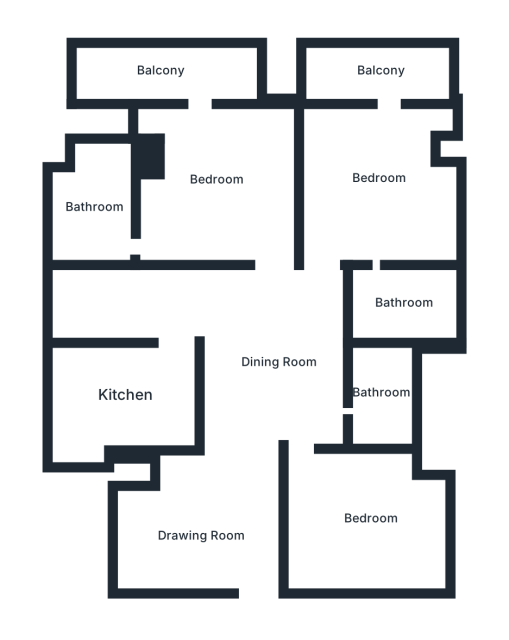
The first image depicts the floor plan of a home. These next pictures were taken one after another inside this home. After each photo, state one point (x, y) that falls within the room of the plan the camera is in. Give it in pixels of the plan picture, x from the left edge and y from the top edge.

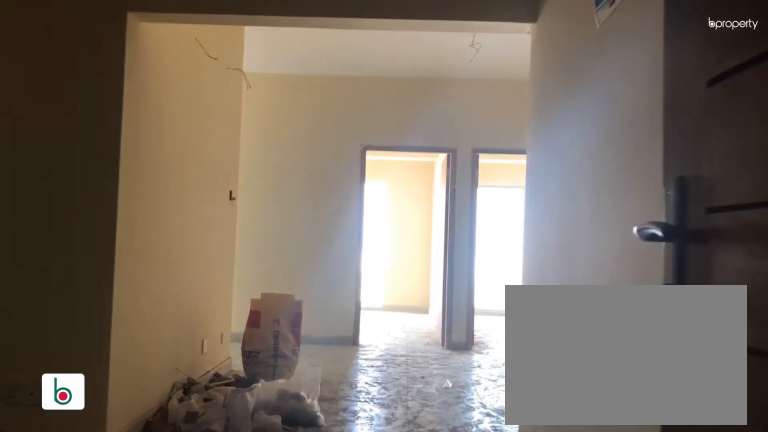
(206, 534)
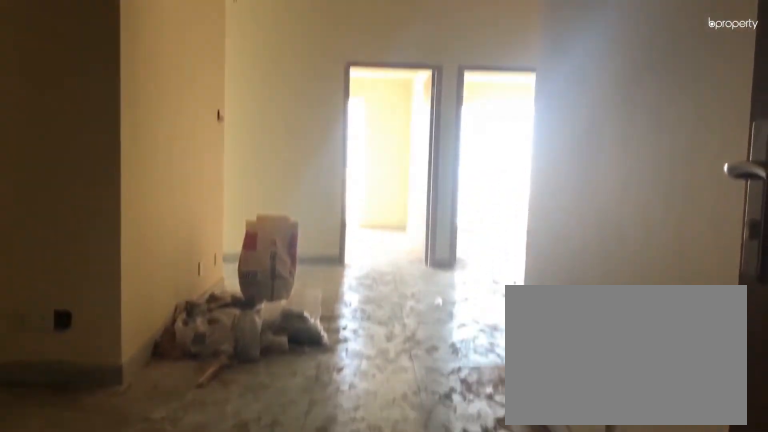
(209, 536)
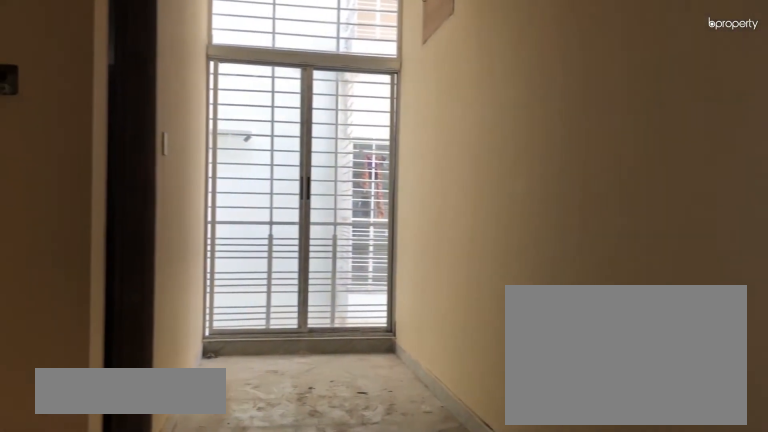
(277, 362)
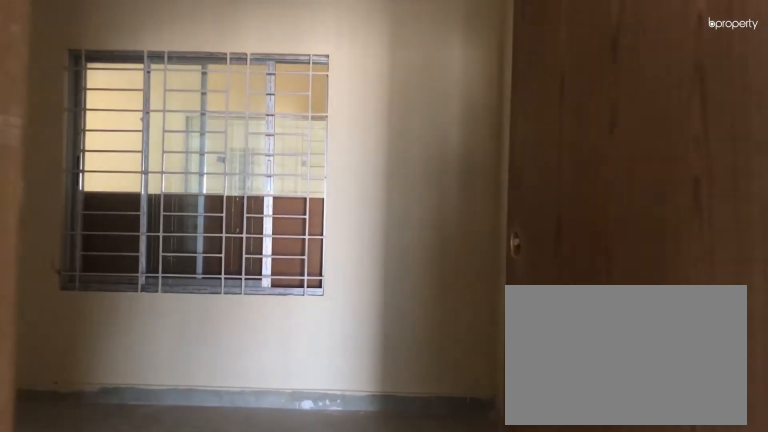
(371, 521)
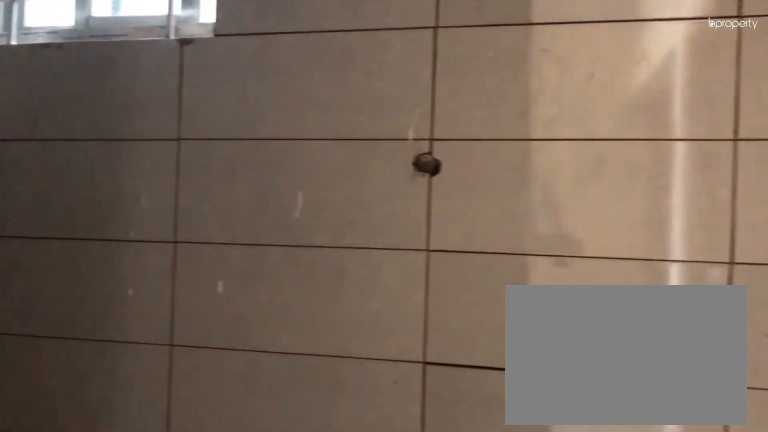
(379, 390)
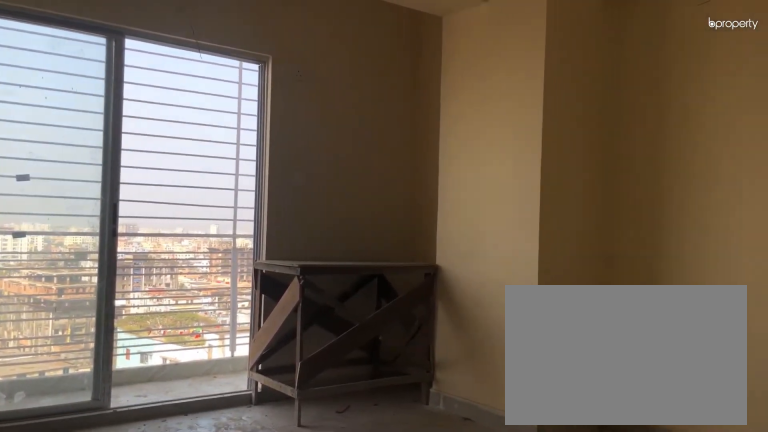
(379, 177)
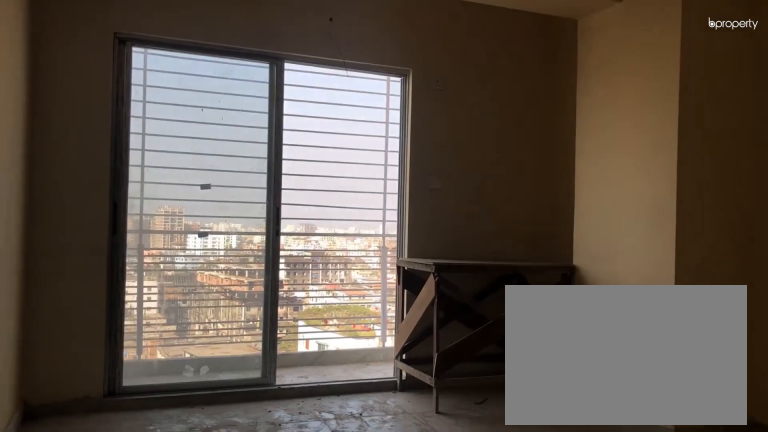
(379, 177)
